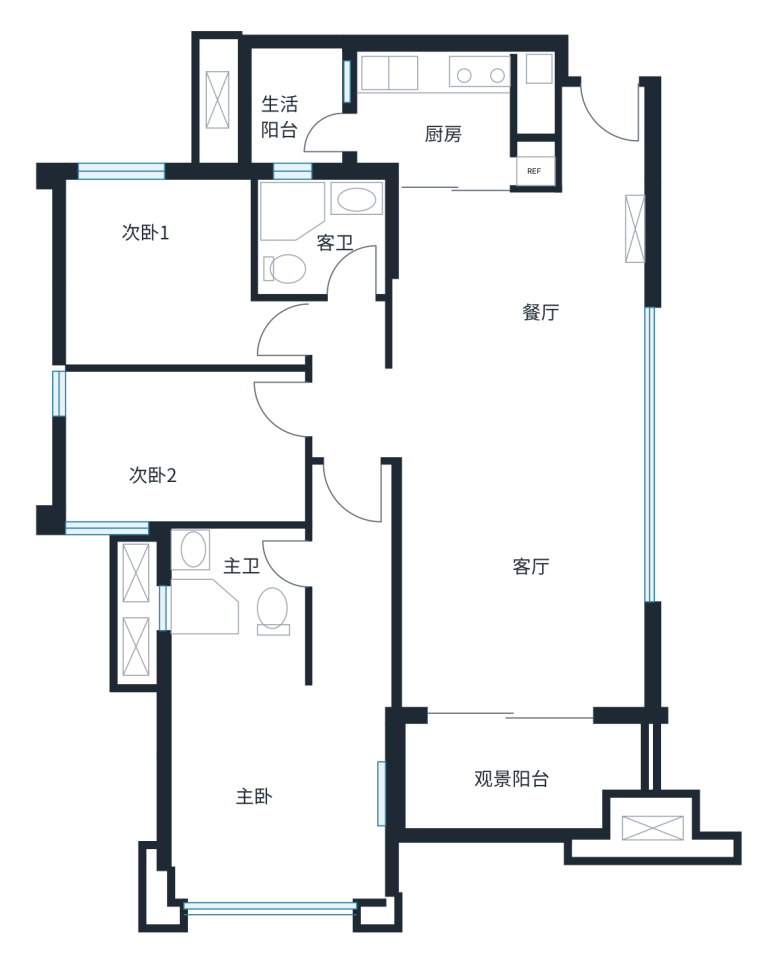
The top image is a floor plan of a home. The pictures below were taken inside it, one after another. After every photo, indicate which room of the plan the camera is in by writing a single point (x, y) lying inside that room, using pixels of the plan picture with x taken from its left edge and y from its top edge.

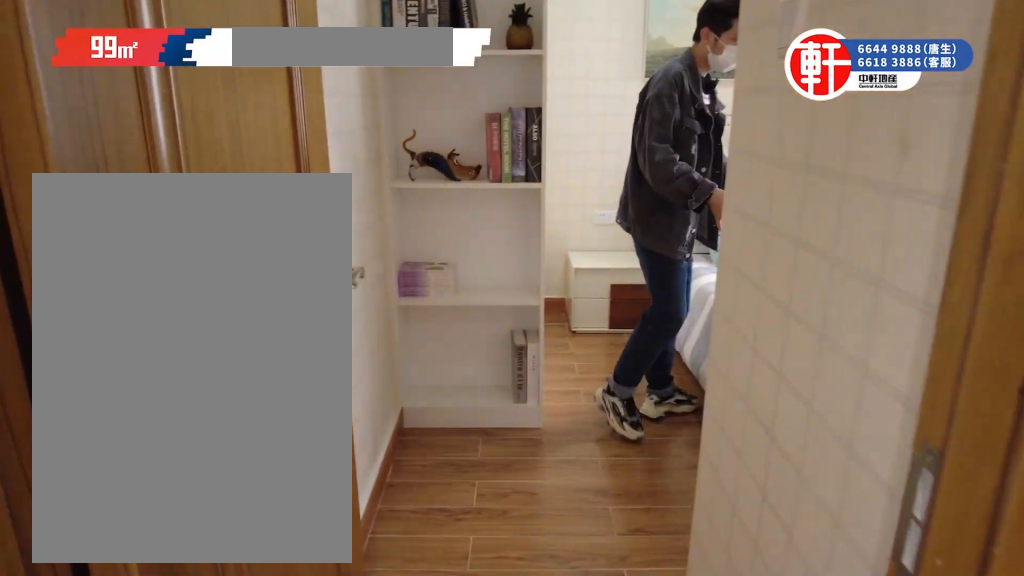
(161, 304)
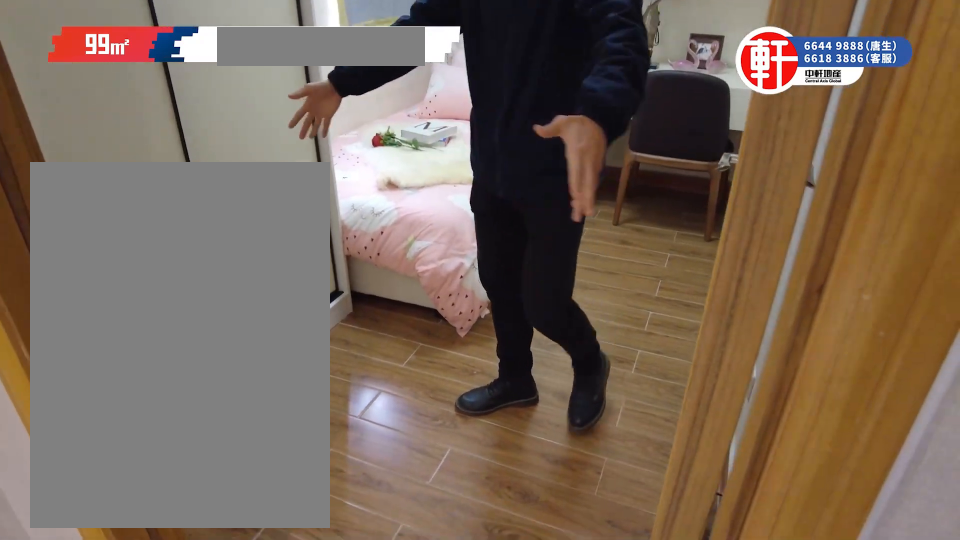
(183, 464)
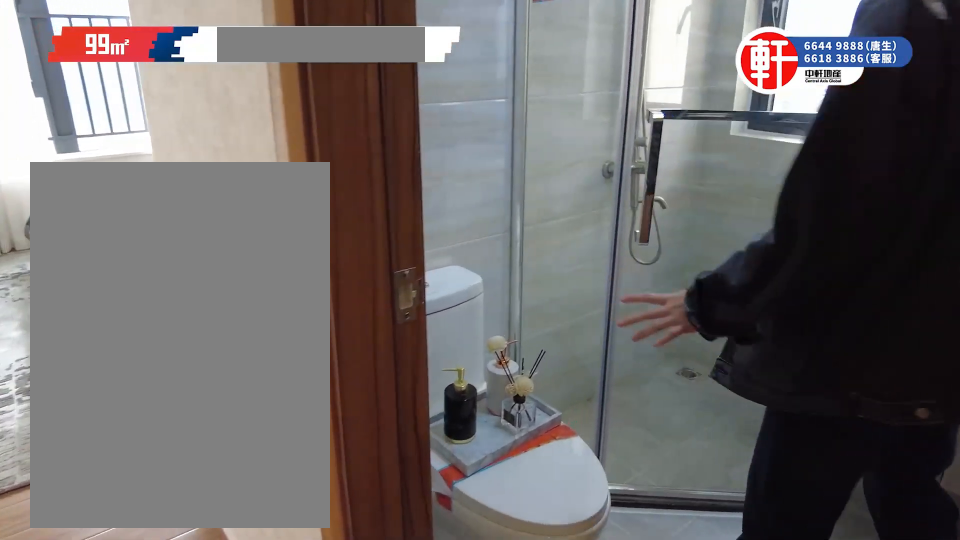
(277, 737)
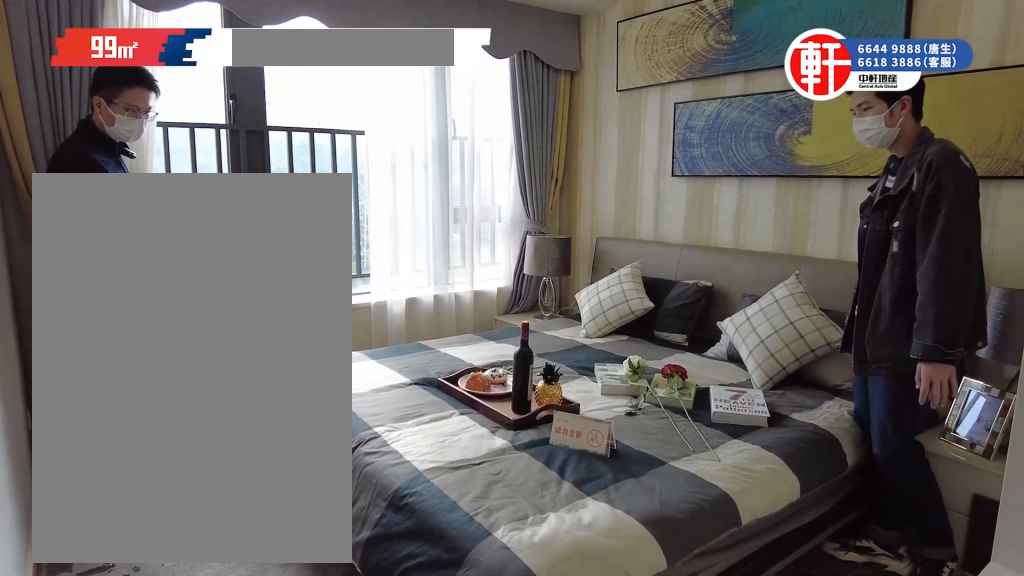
(277, 737)
